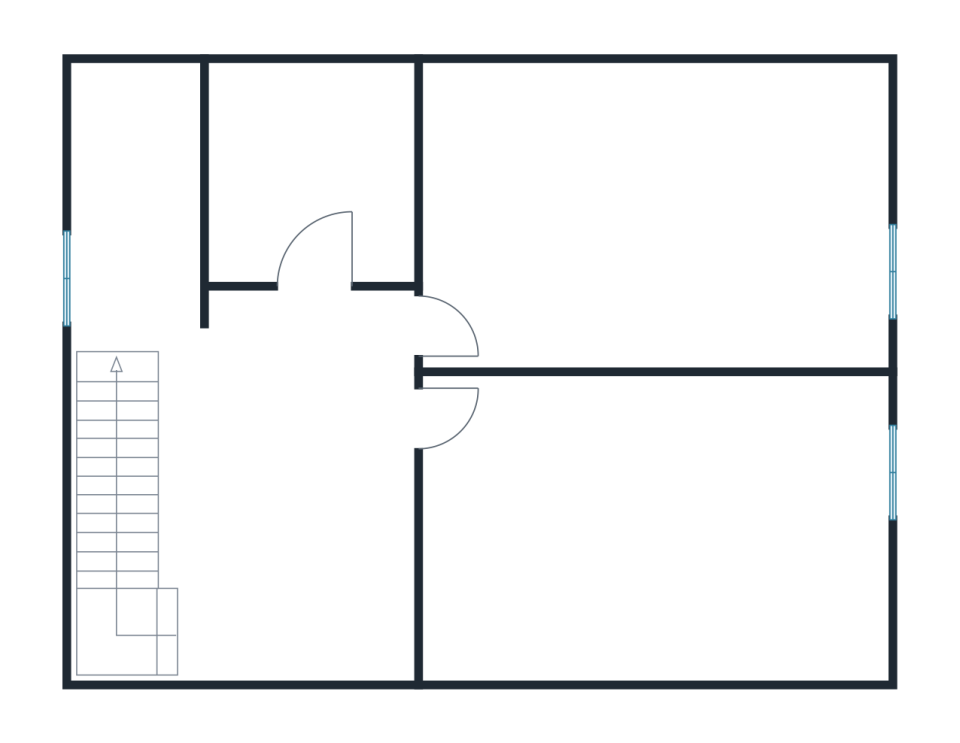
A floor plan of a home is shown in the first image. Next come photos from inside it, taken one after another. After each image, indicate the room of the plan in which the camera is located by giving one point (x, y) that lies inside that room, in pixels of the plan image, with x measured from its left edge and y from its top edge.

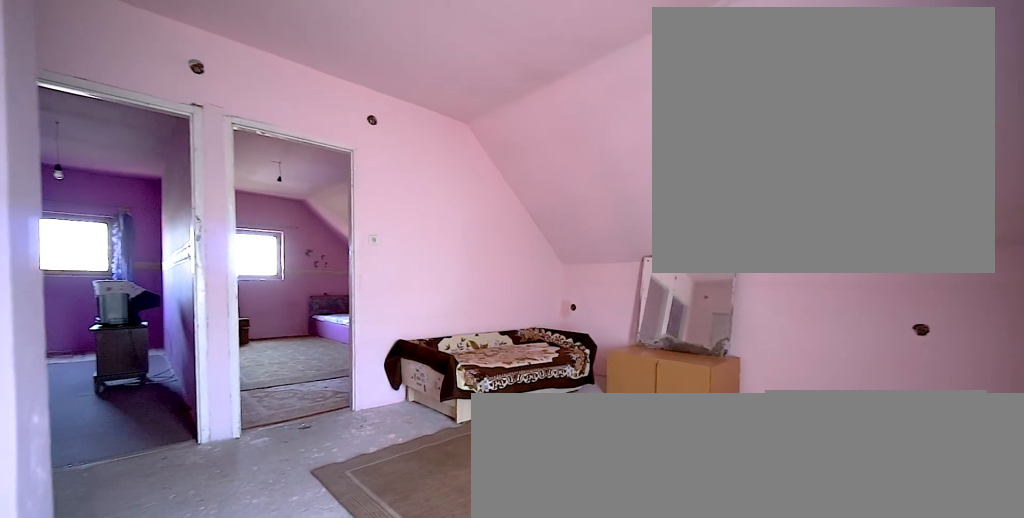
(305, 475)
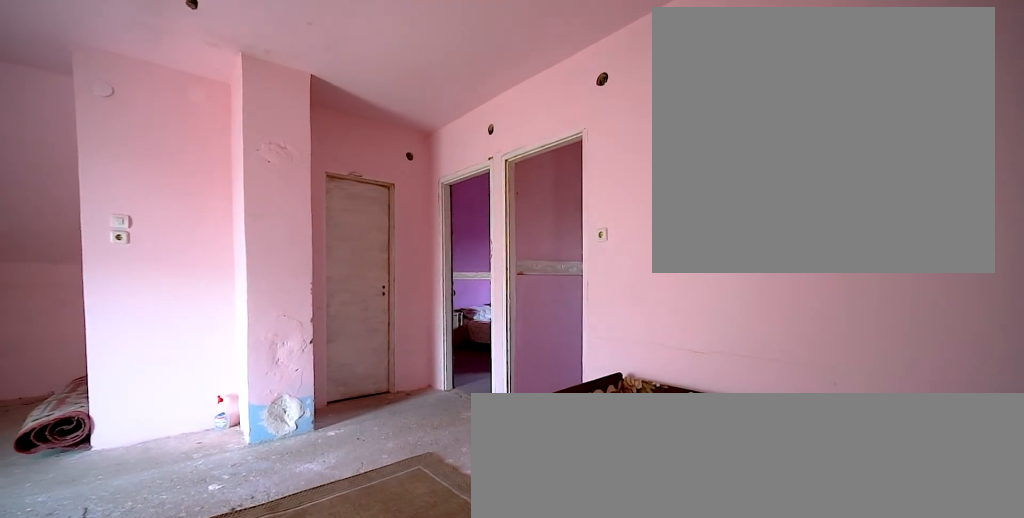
(305, 475)
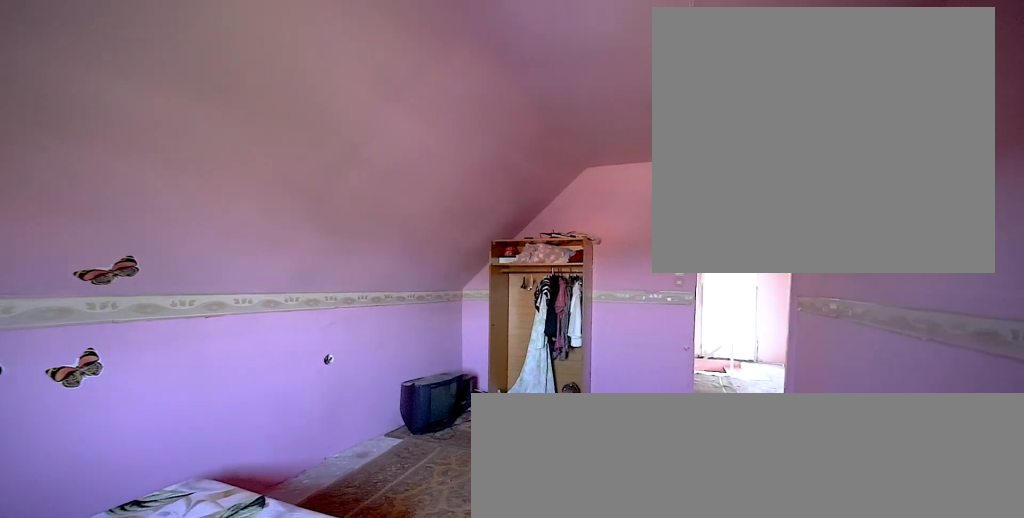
(662, 534)
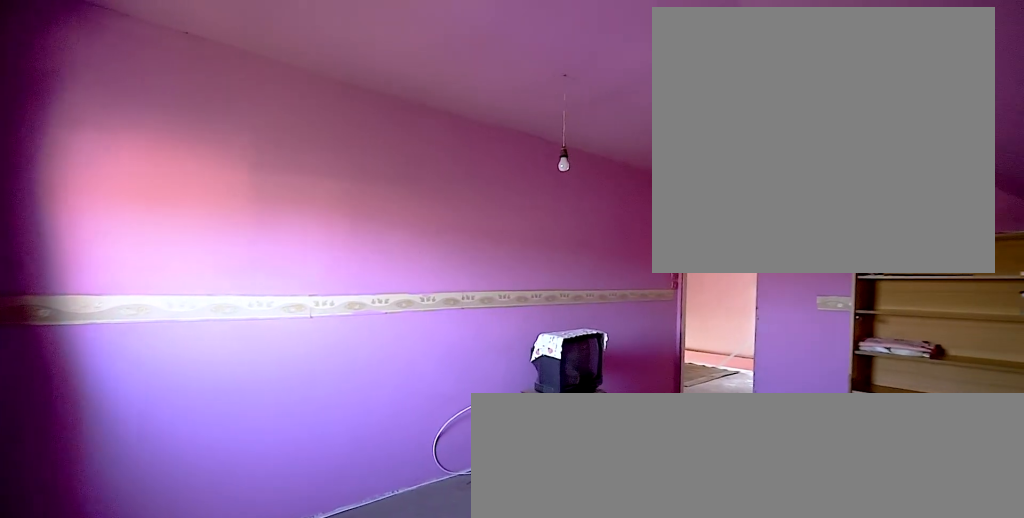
(662, 243)
